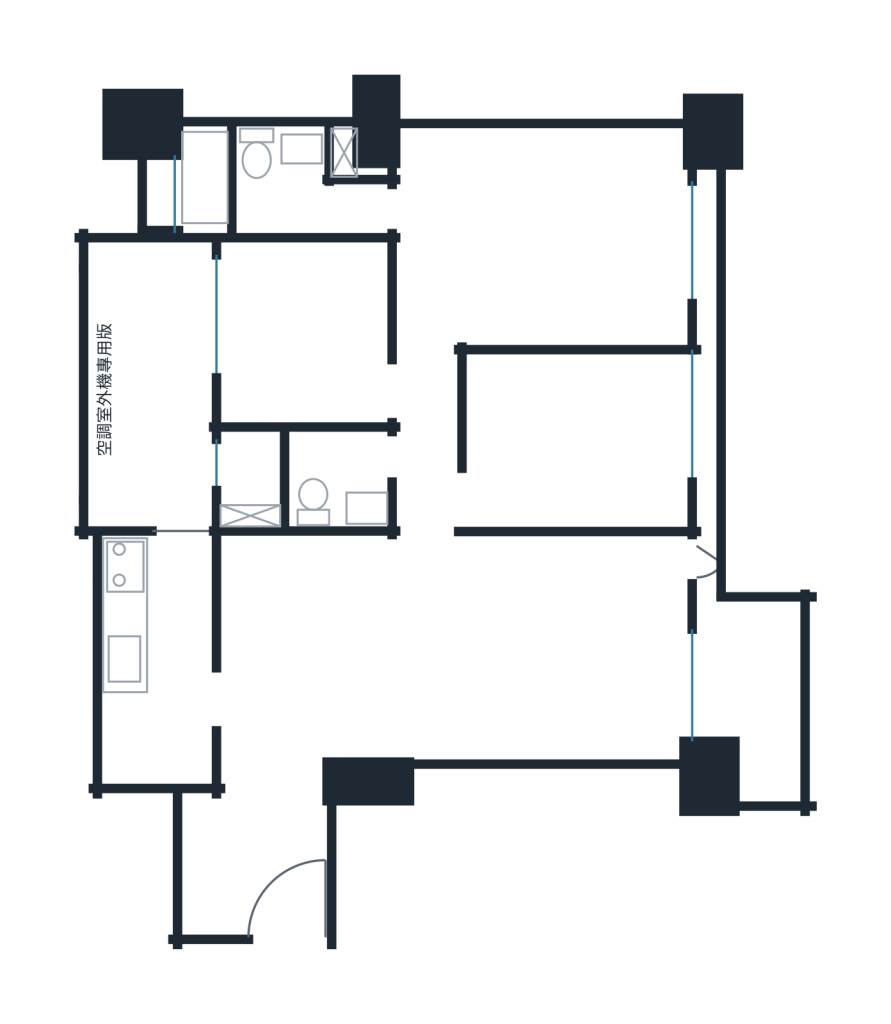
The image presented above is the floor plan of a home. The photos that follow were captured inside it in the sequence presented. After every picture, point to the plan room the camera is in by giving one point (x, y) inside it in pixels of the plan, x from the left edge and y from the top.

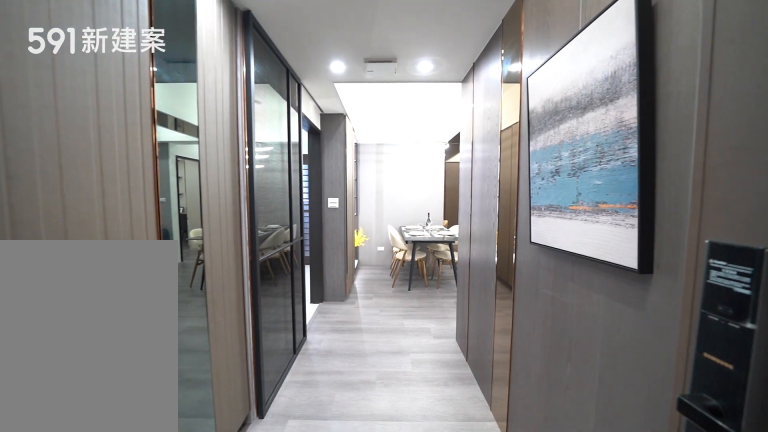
(257, 868)
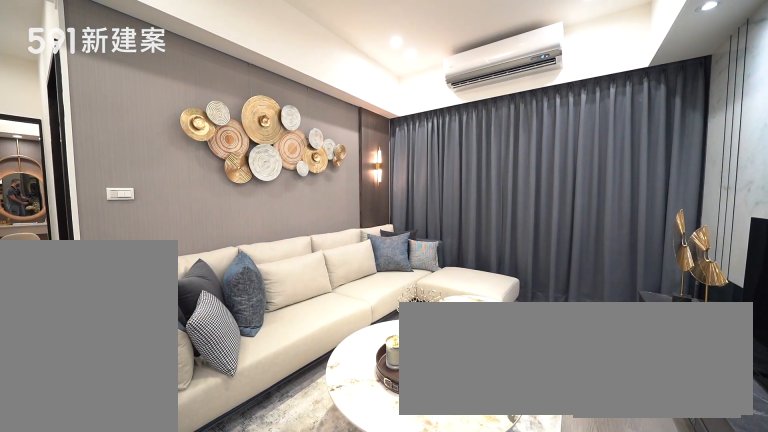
(583, 646)
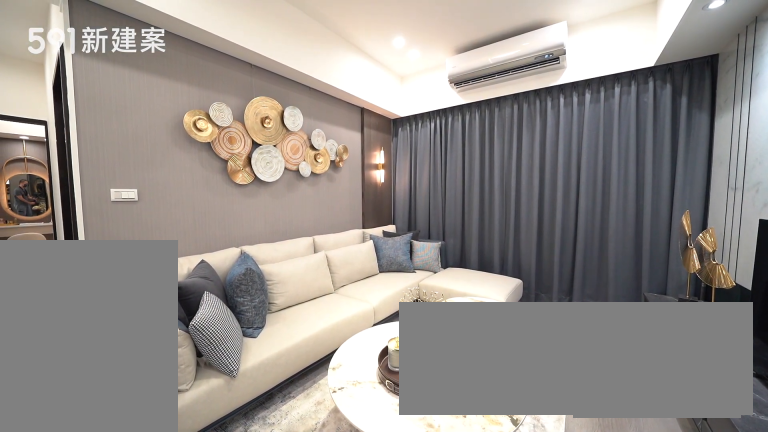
(583, 646)
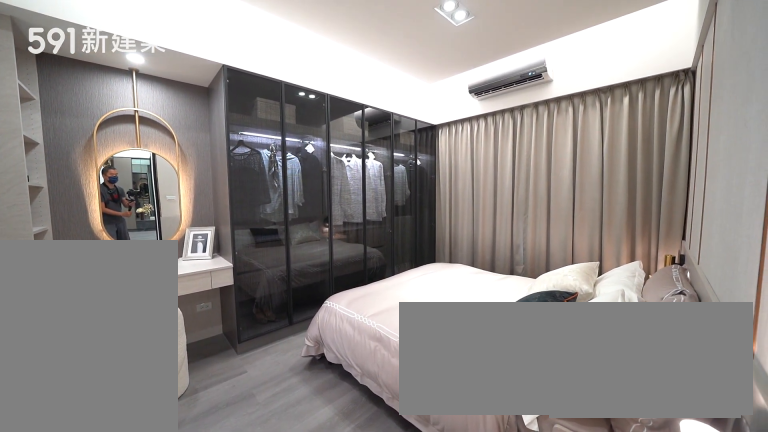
(551, 232)
